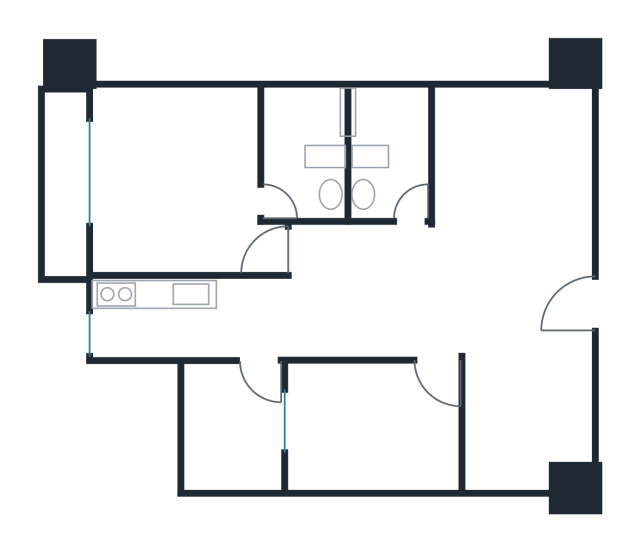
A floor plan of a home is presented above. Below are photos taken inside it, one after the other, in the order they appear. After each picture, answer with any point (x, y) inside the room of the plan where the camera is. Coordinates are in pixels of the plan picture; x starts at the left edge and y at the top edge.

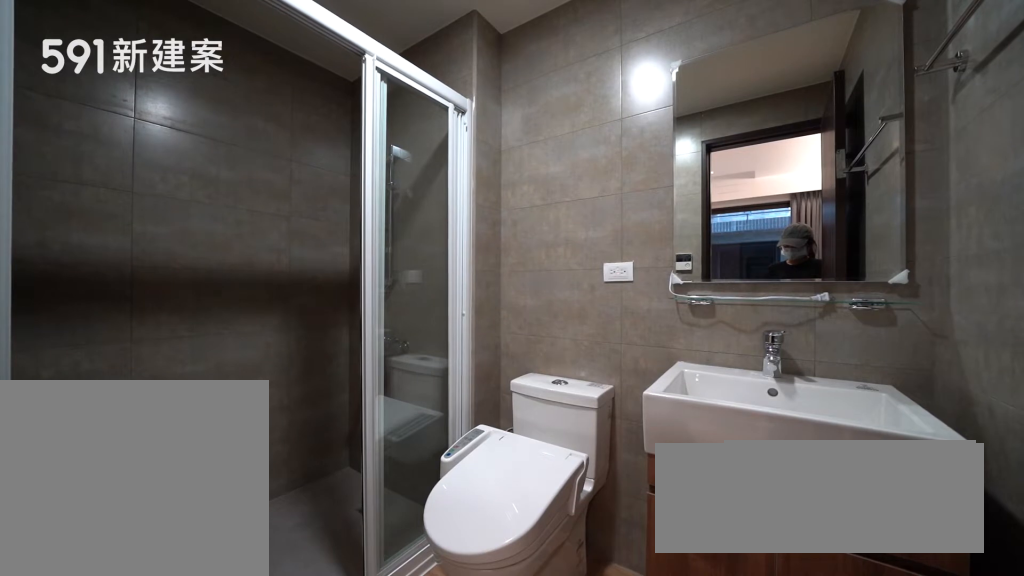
(306, 148)
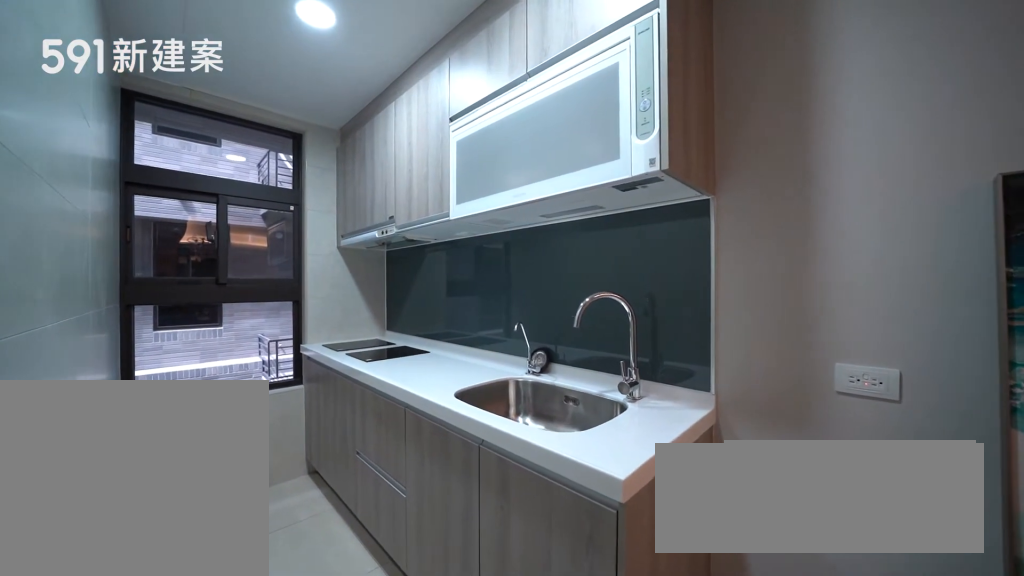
(182, 318)
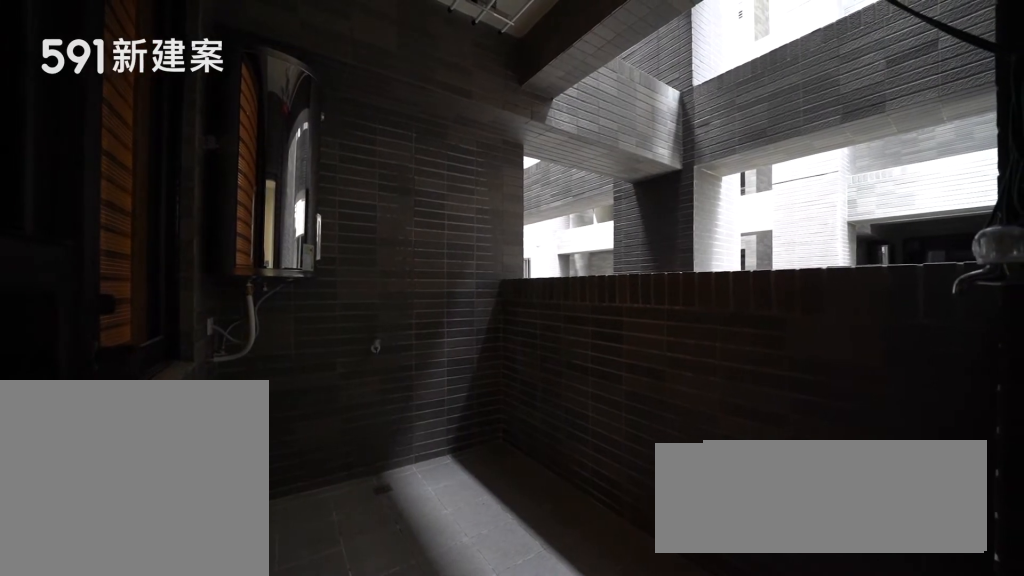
(231, 430)
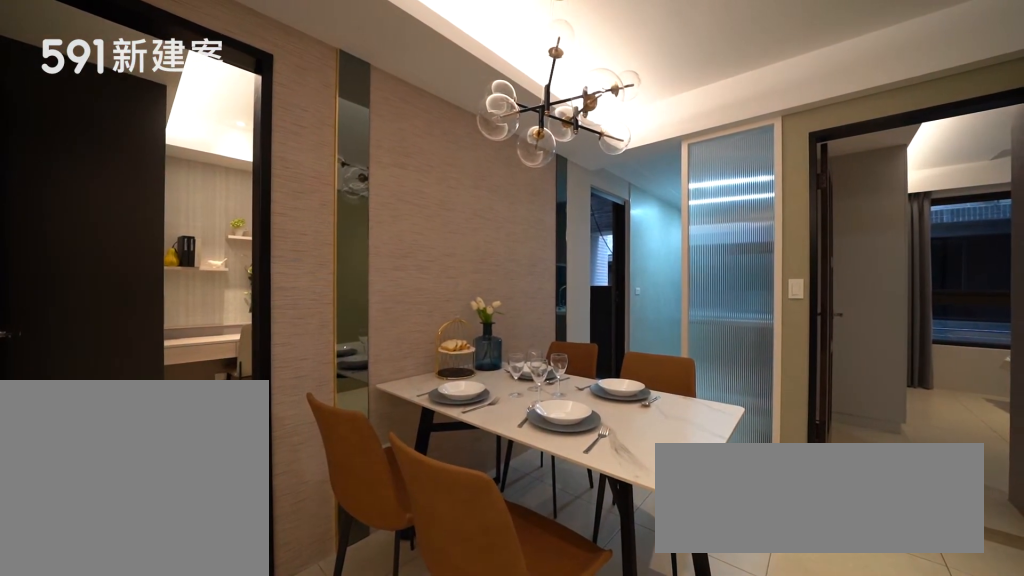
(358, 310)
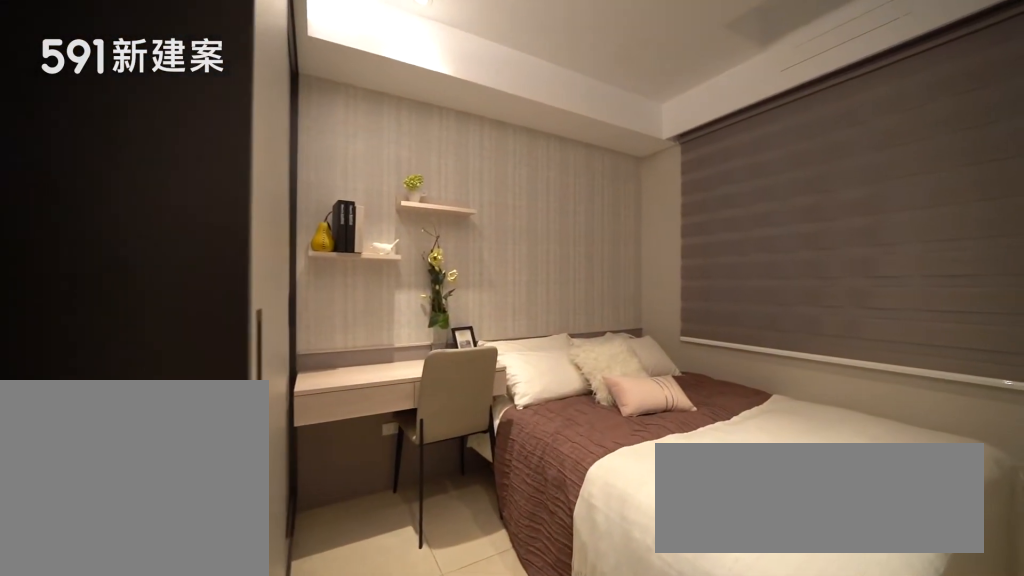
(370, 425)
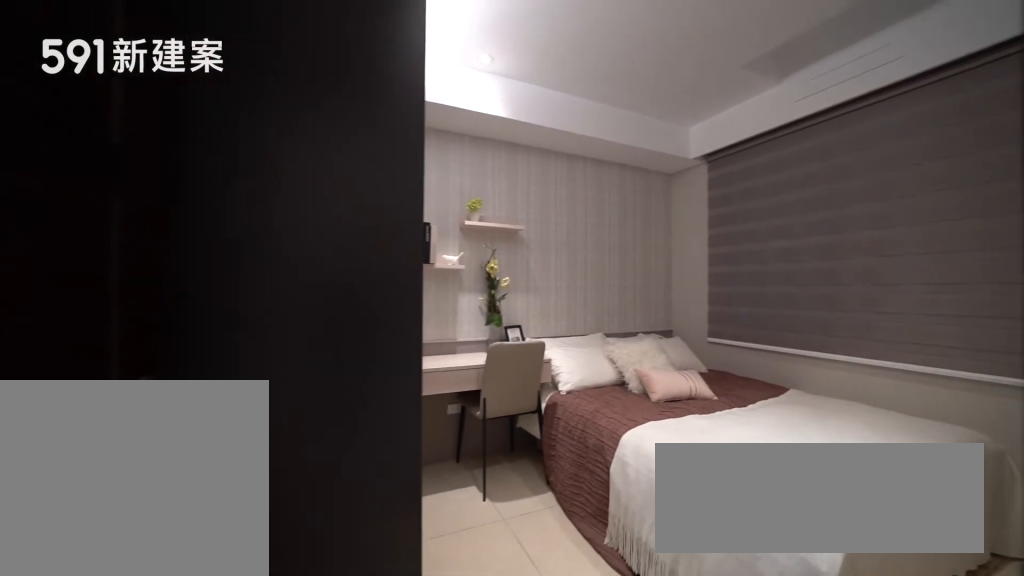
(370, 425)
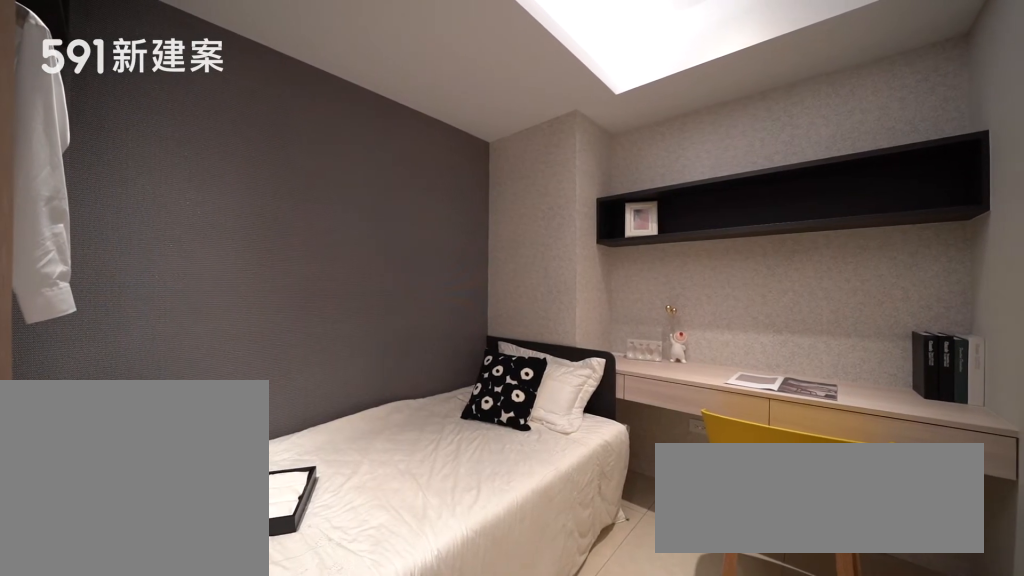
(532, 425)
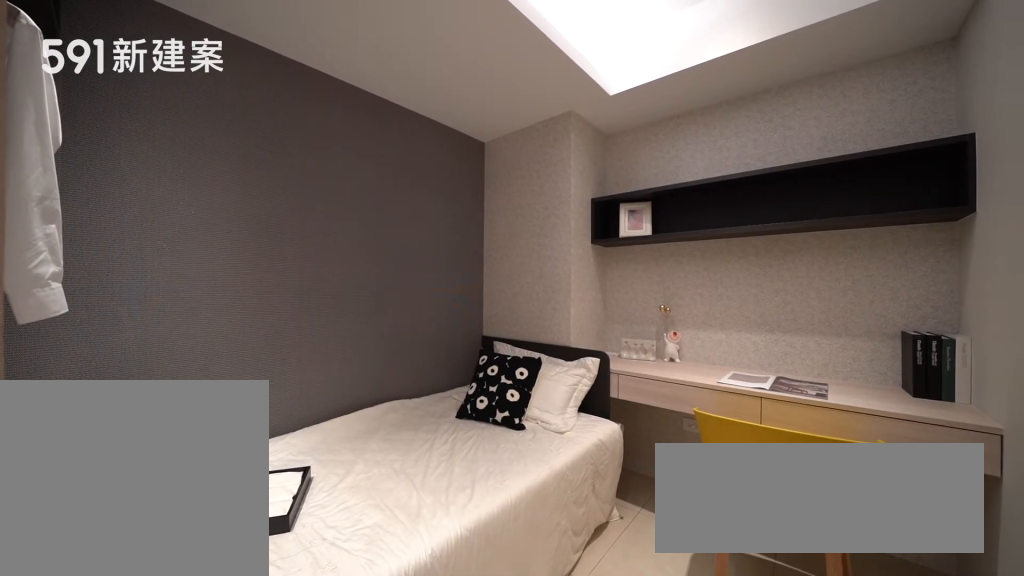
(532, 425)
